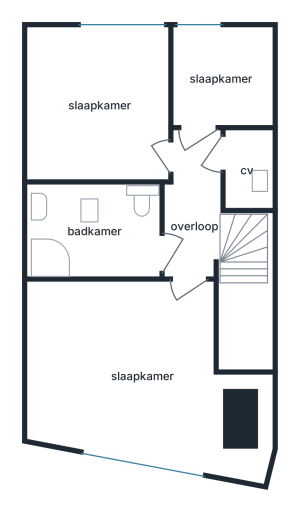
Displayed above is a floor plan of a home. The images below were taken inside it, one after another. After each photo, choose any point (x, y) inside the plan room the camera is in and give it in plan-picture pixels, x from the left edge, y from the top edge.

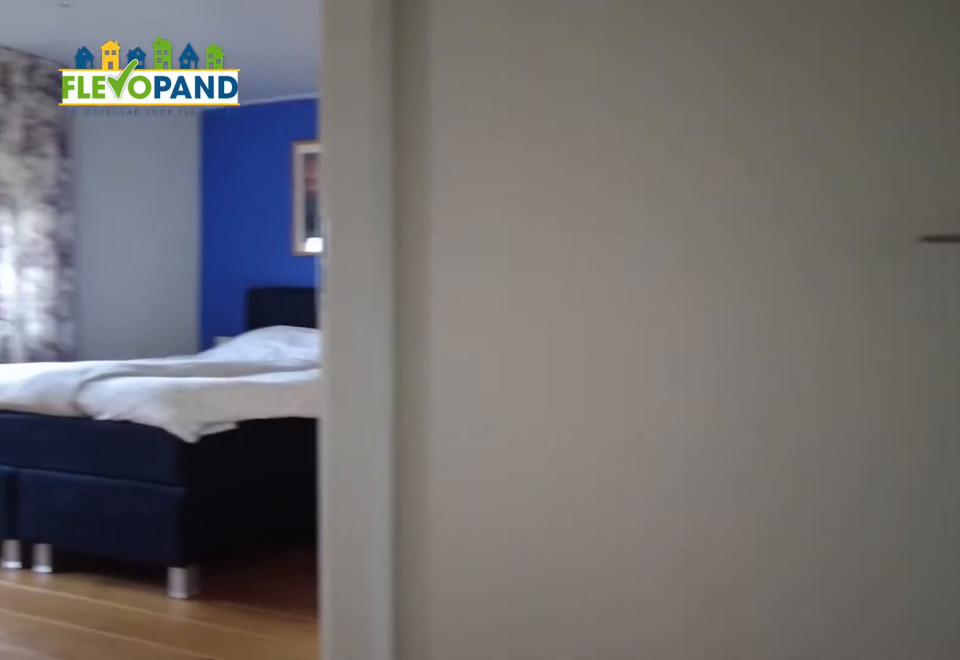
(193, 205)
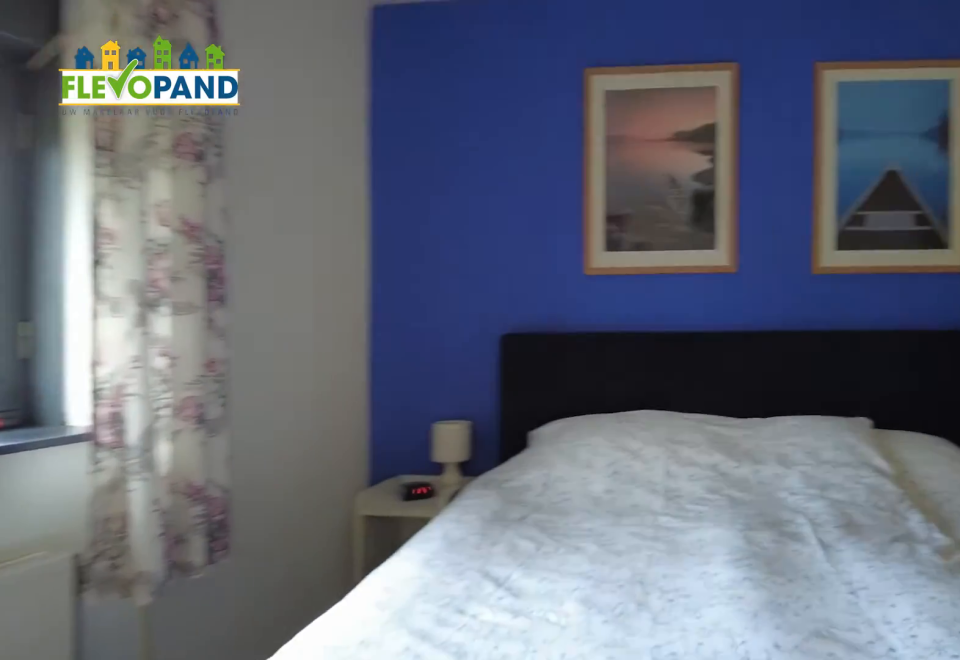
(137, 395)
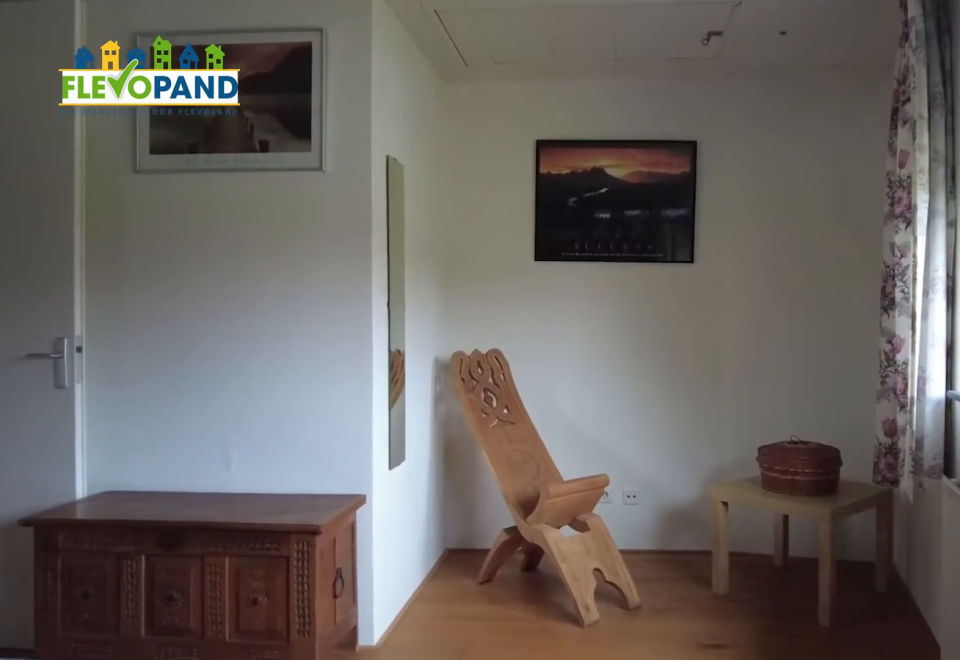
(137, 395)
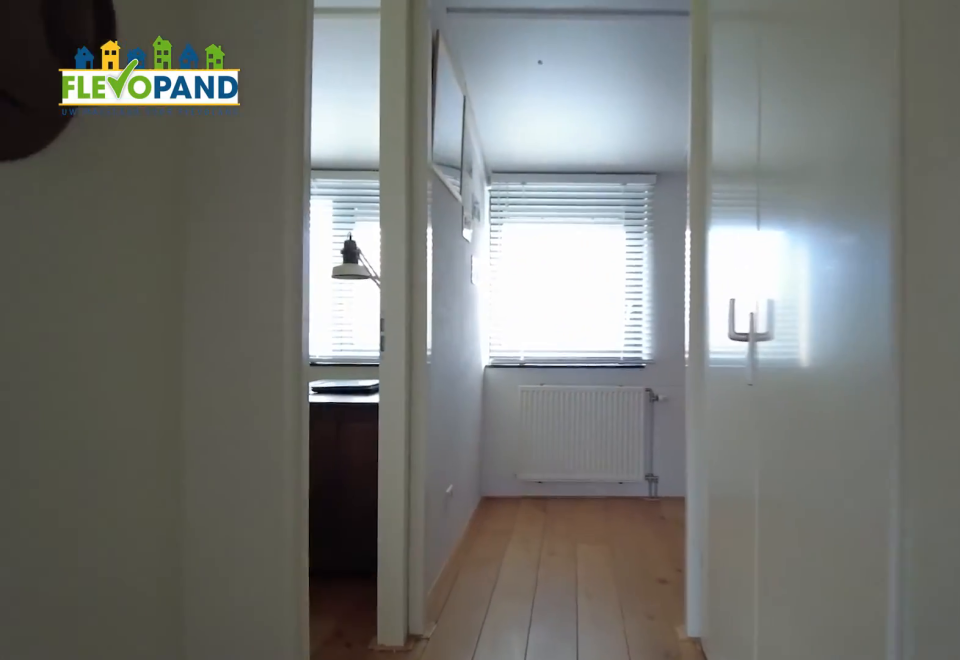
(193, 205)
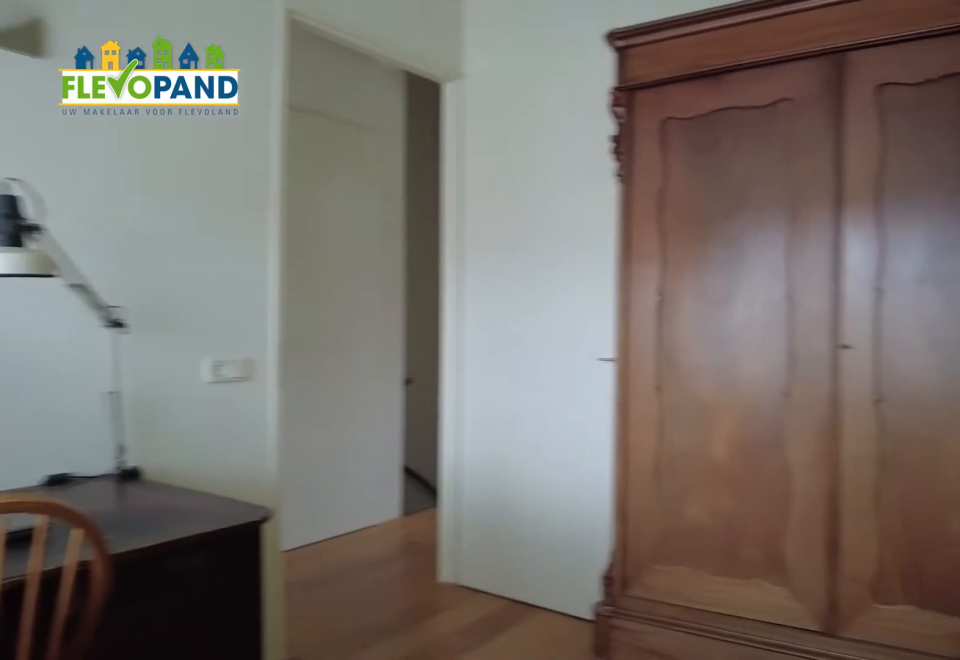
(44, 105)
